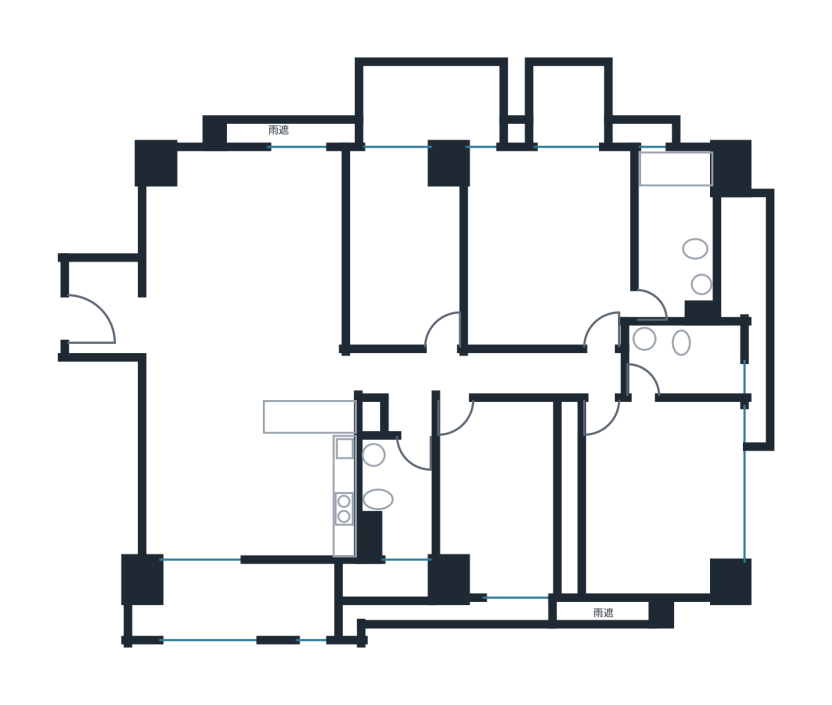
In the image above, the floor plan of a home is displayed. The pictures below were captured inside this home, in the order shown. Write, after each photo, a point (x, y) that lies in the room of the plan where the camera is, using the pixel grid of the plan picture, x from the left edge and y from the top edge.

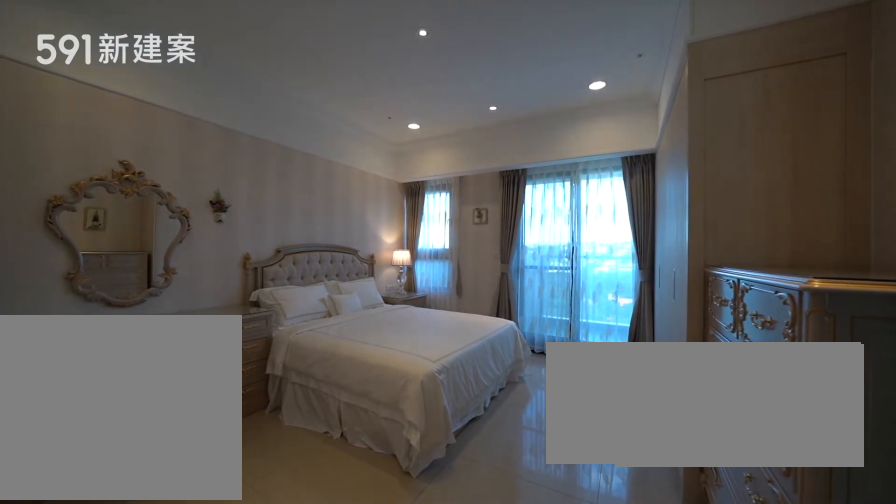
(547, 244)
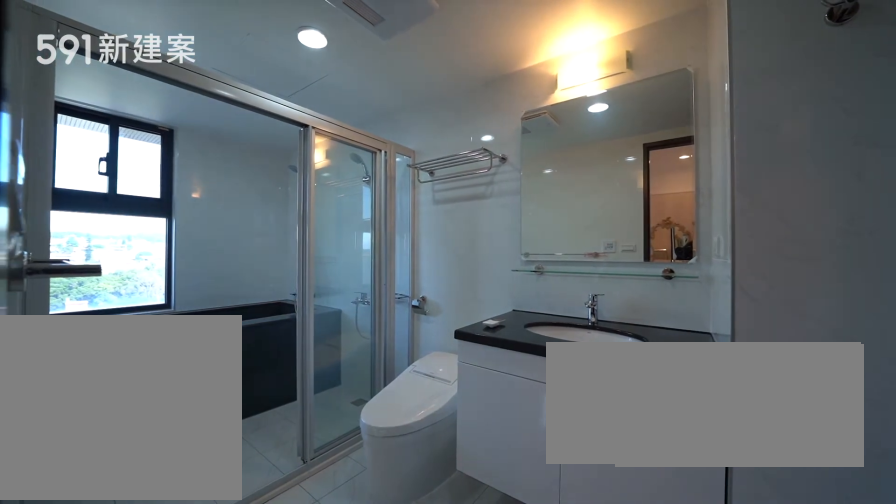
(675, 228)
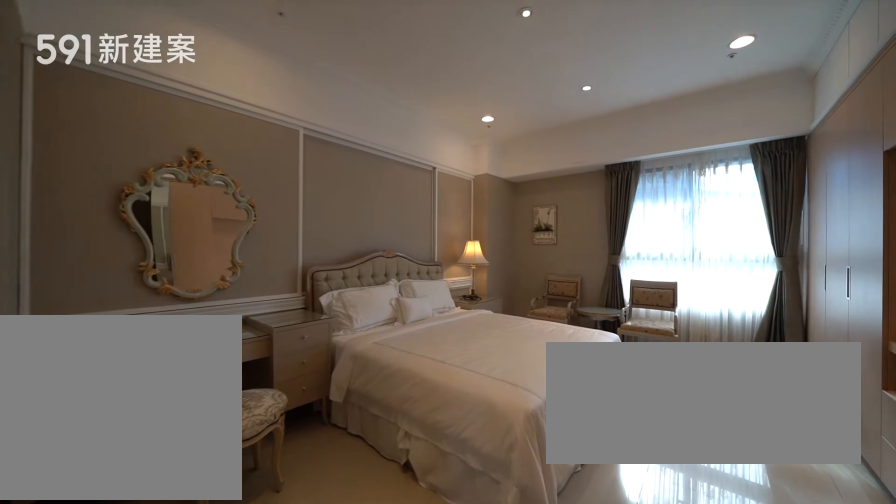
(652, 500)
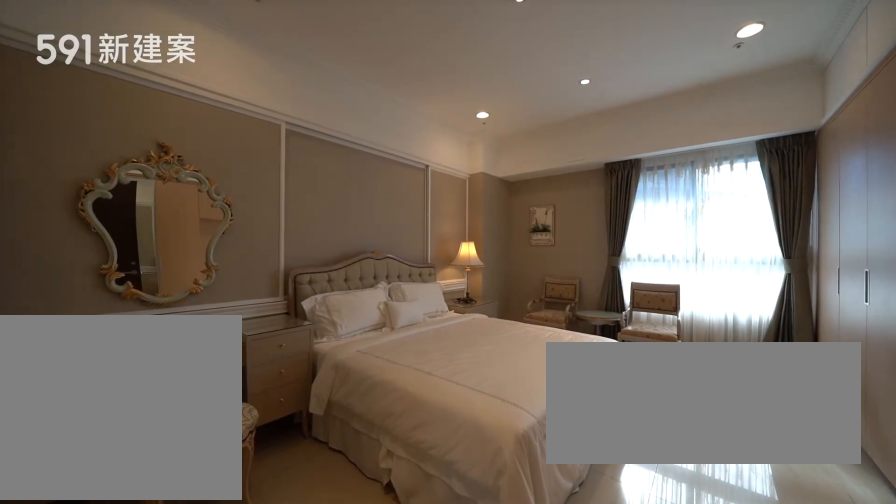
(652, 500)
